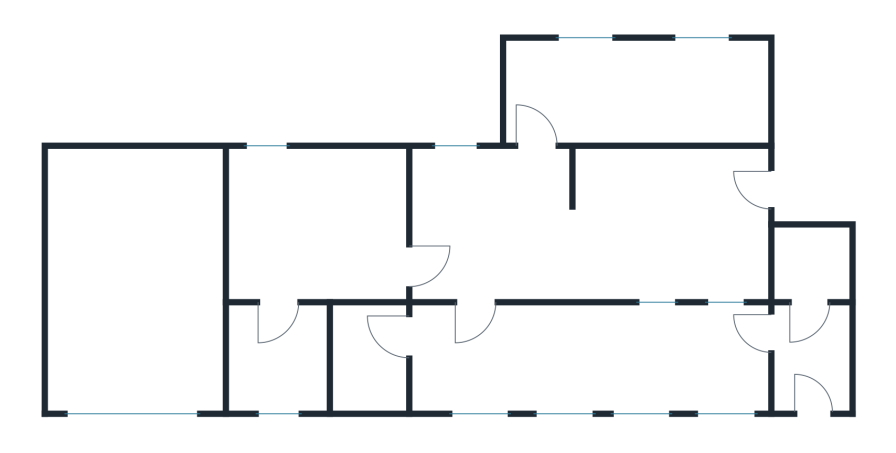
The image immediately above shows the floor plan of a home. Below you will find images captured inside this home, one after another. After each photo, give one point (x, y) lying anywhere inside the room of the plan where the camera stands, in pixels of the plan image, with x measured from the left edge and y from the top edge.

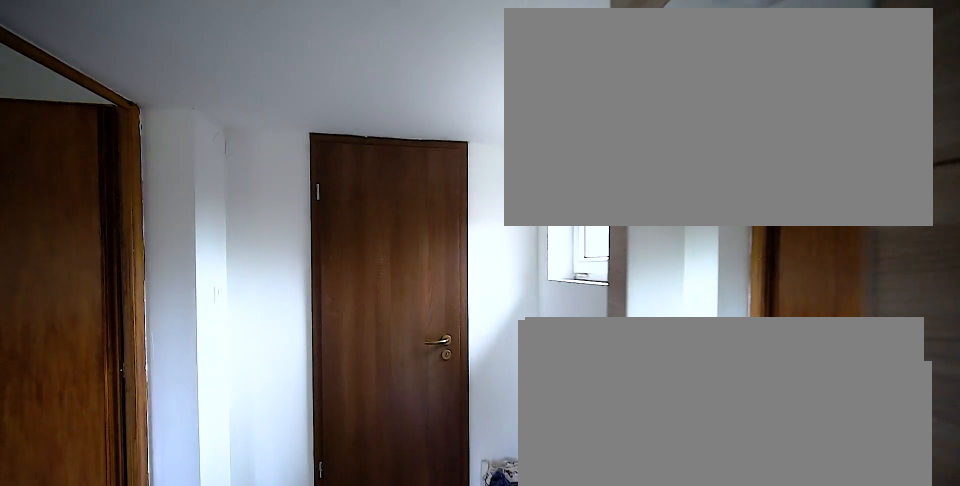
(812, 363)
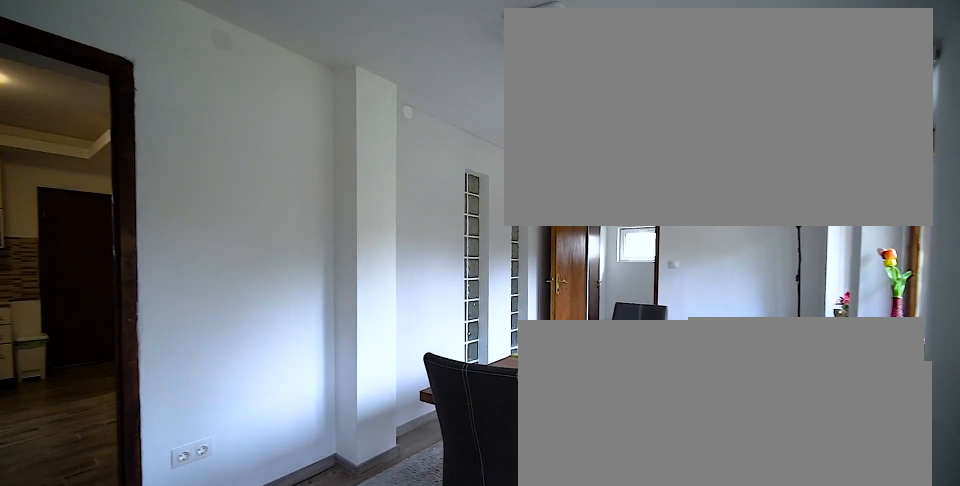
(583, 362)
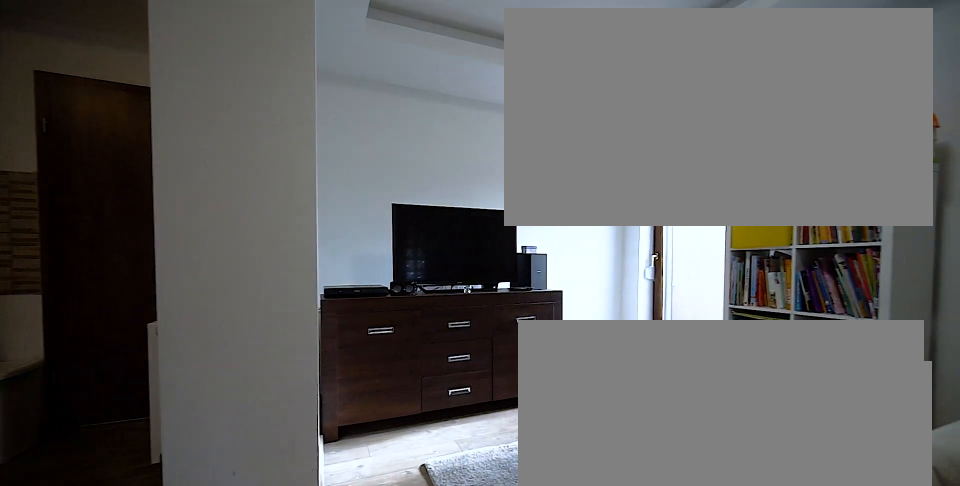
(583, 248)
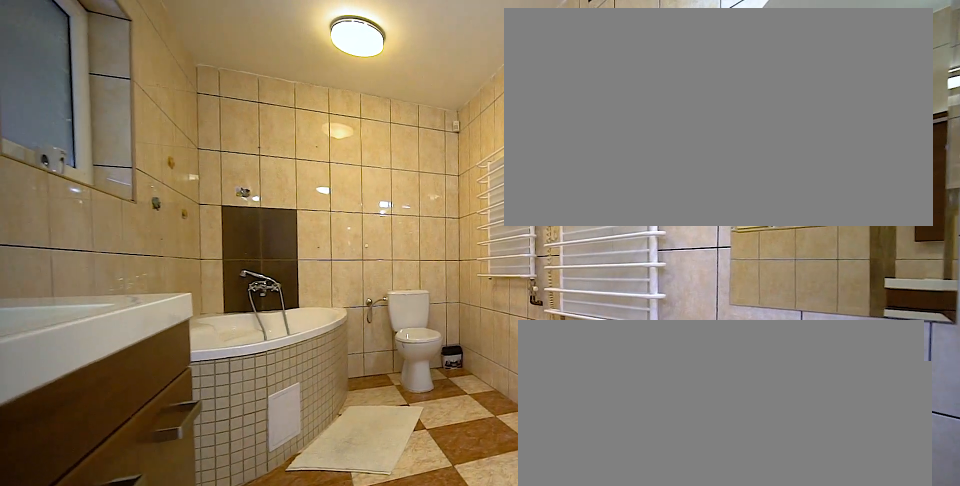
(638, 93)
